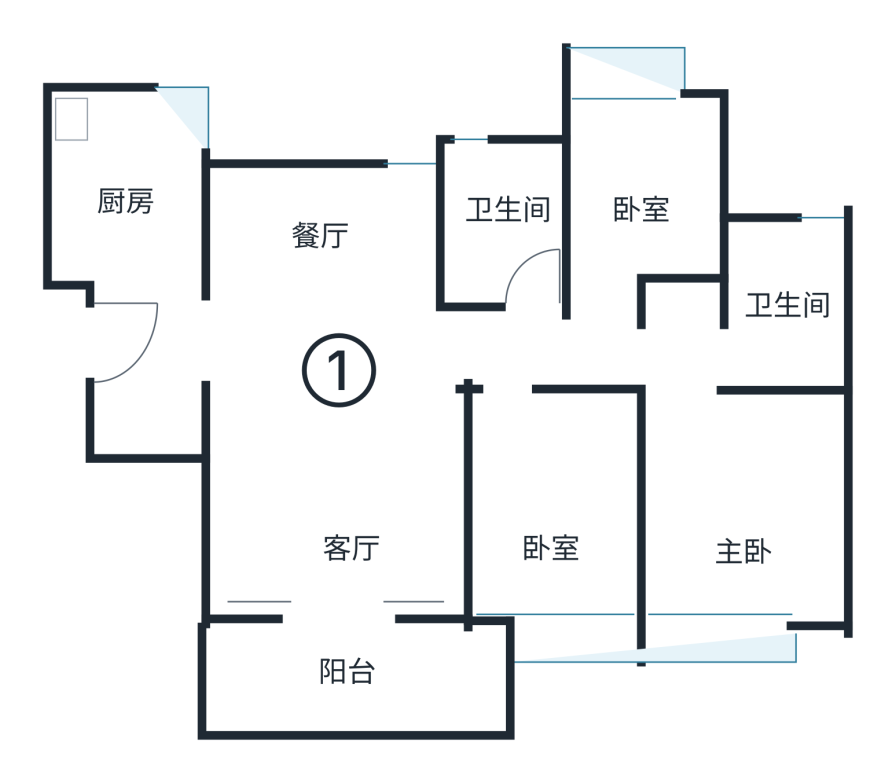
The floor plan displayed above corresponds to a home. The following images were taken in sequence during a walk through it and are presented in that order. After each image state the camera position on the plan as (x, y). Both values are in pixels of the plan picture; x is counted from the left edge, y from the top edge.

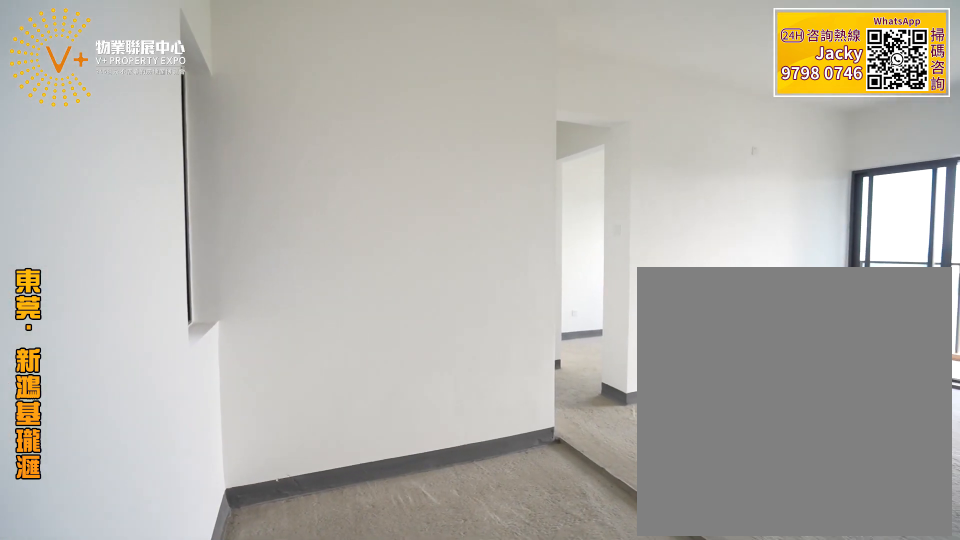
(254, 340)
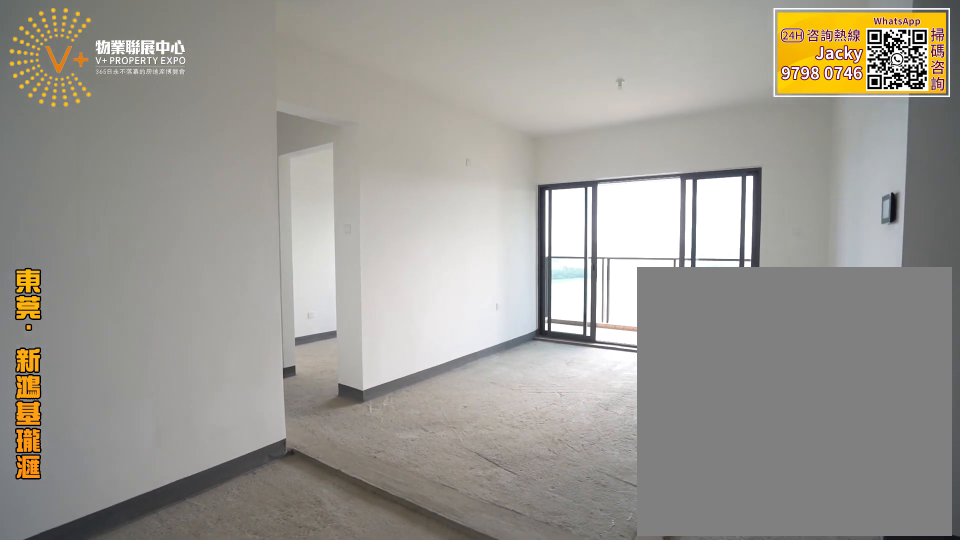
(253, 341)
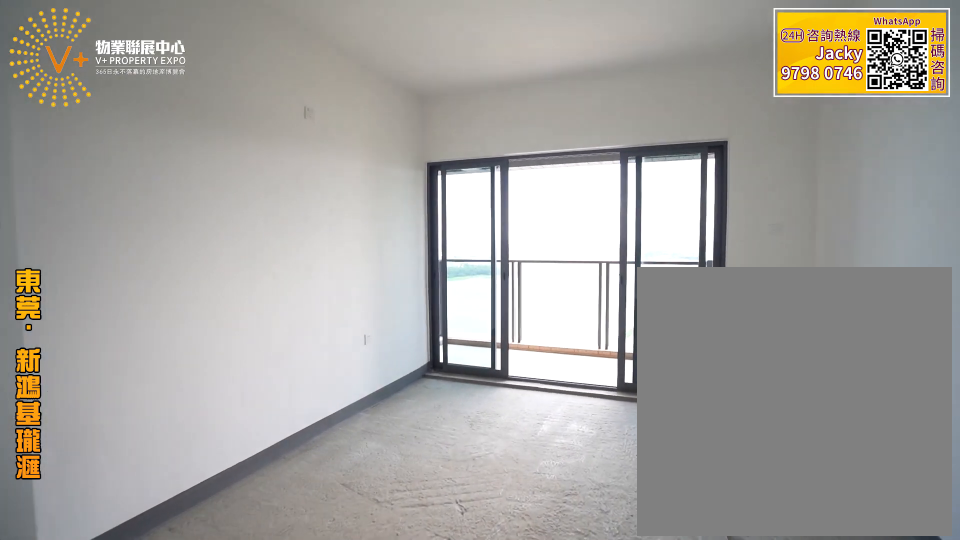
(279, 412)
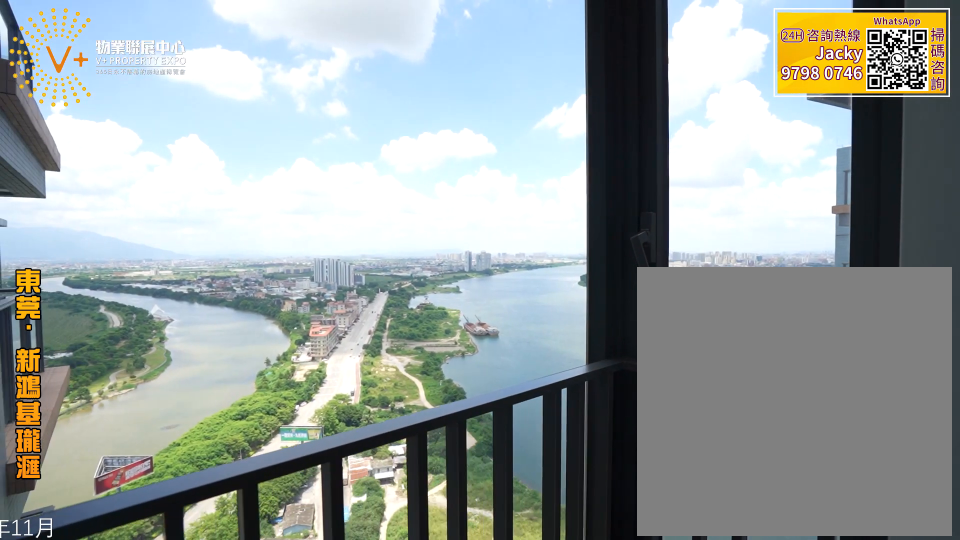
(636, 196)
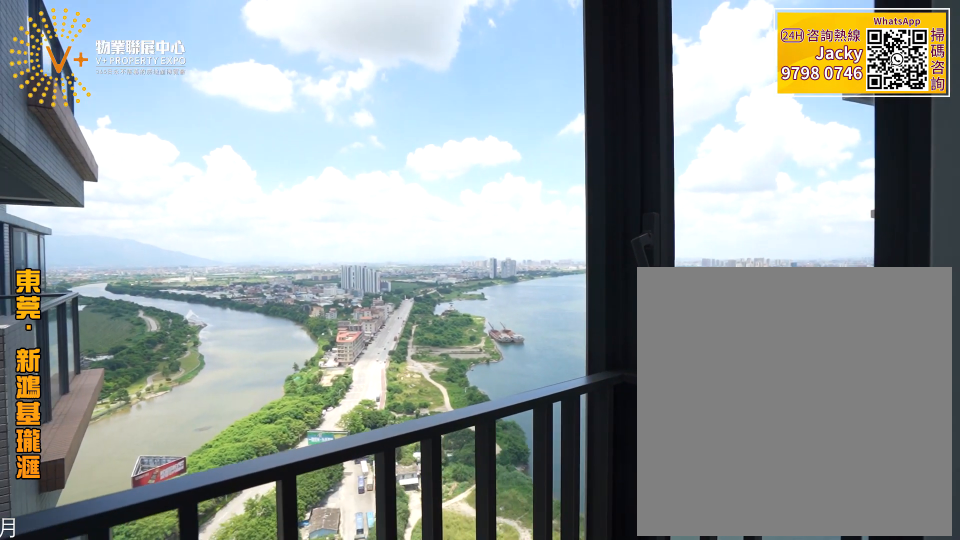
(636, 196)
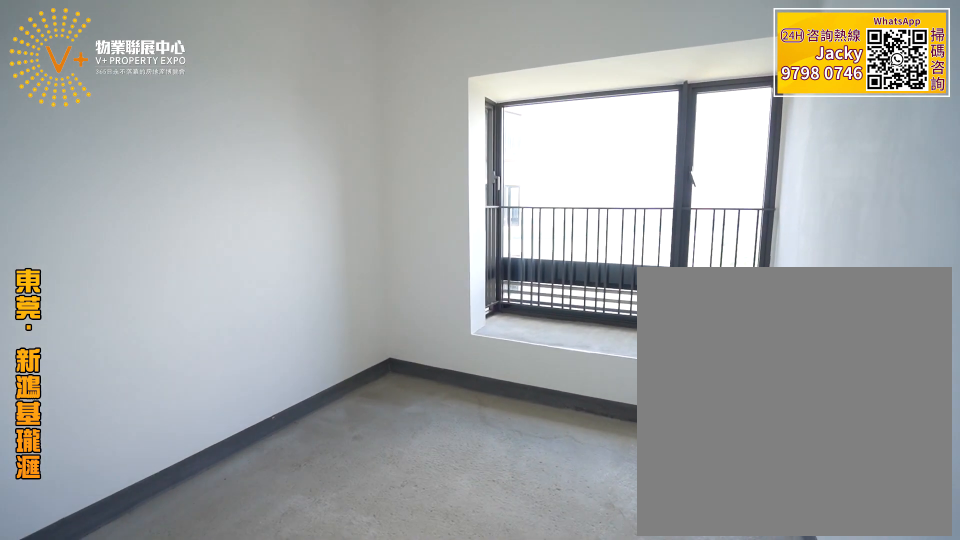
(685, 439)
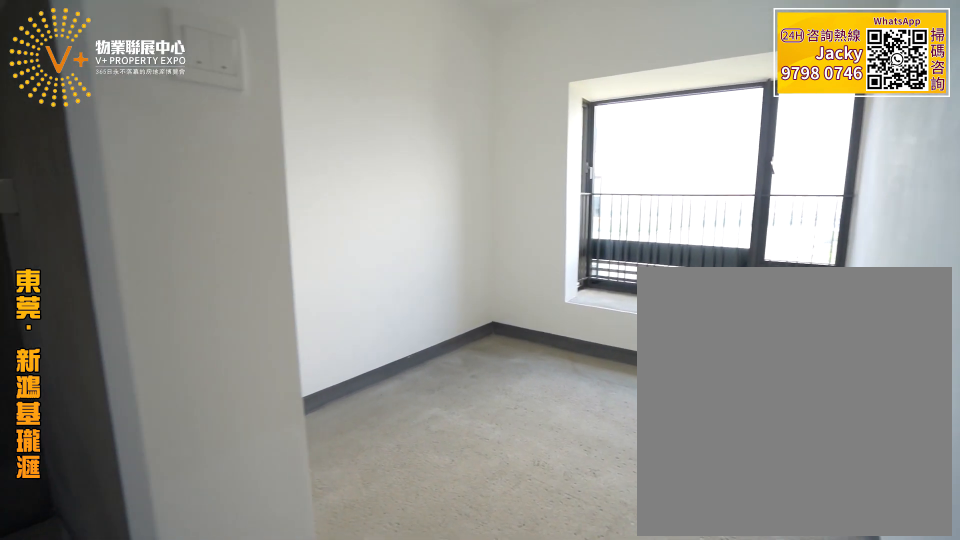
(689, 342)
